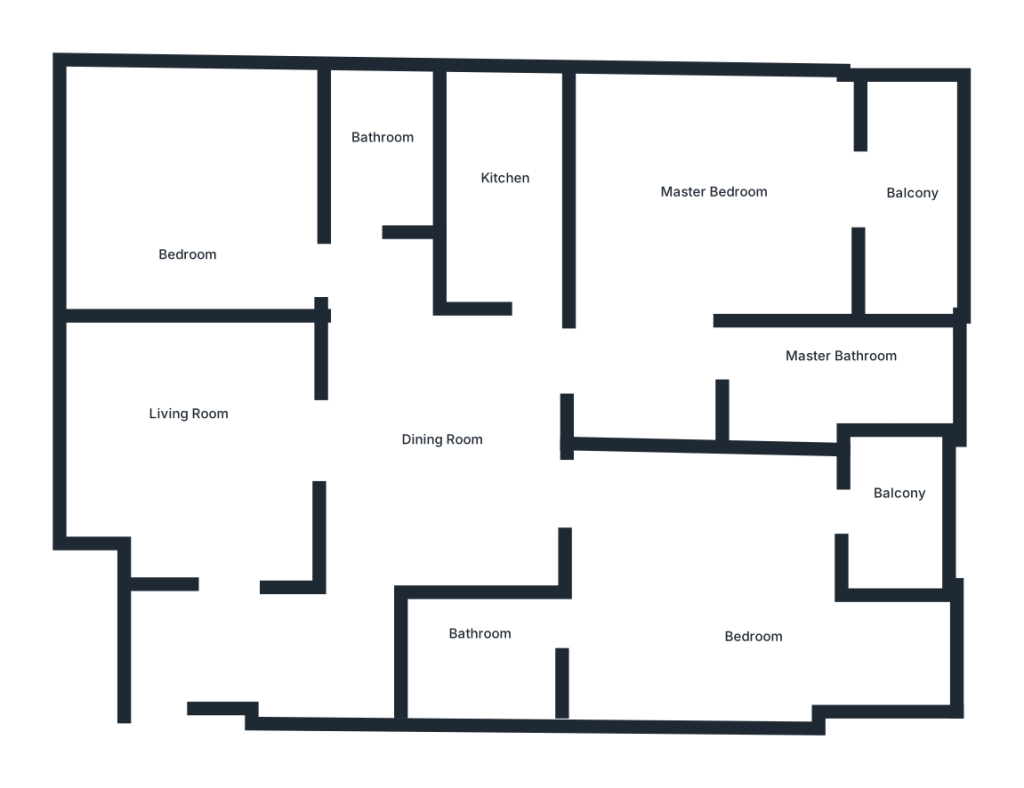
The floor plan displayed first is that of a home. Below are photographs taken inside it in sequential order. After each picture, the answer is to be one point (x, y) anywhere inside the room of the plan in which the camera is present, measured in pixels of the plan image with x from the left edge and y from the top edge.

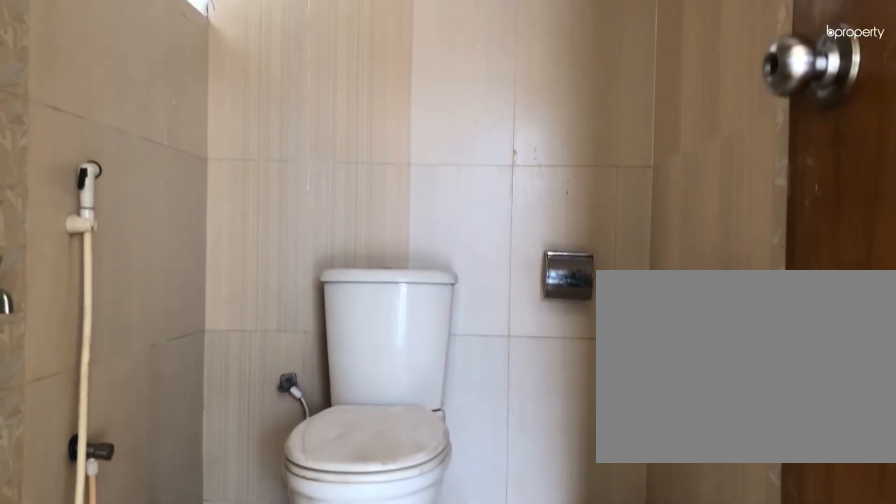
(461, 635)
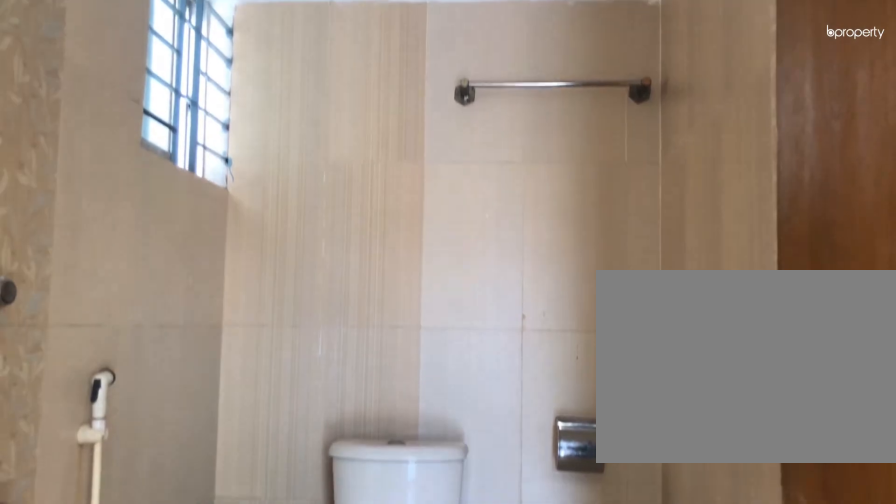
(461, 635)
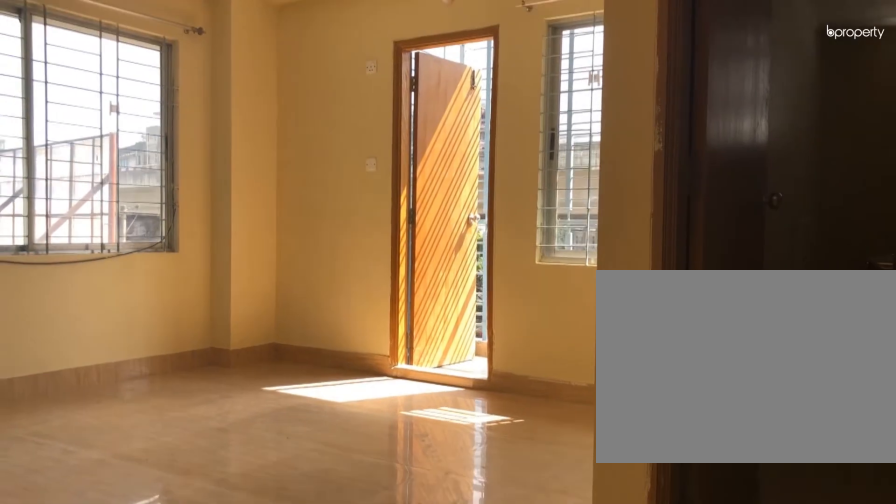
(686, 214)
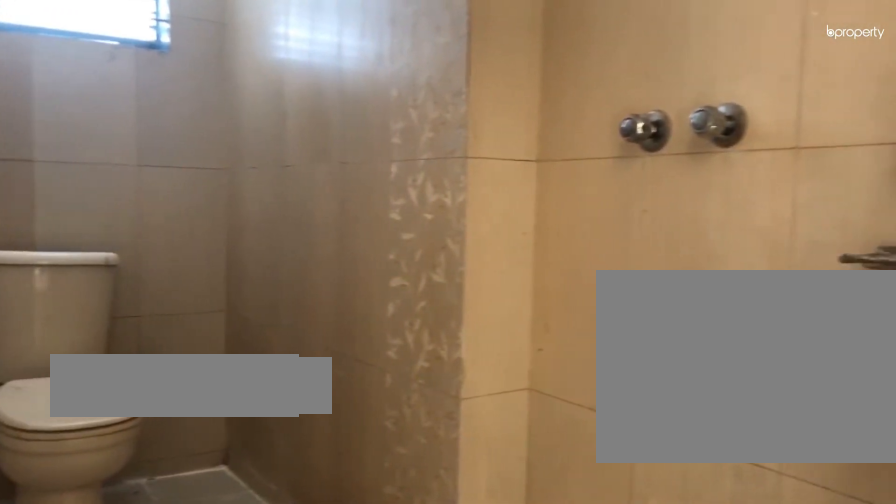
(817, 370)
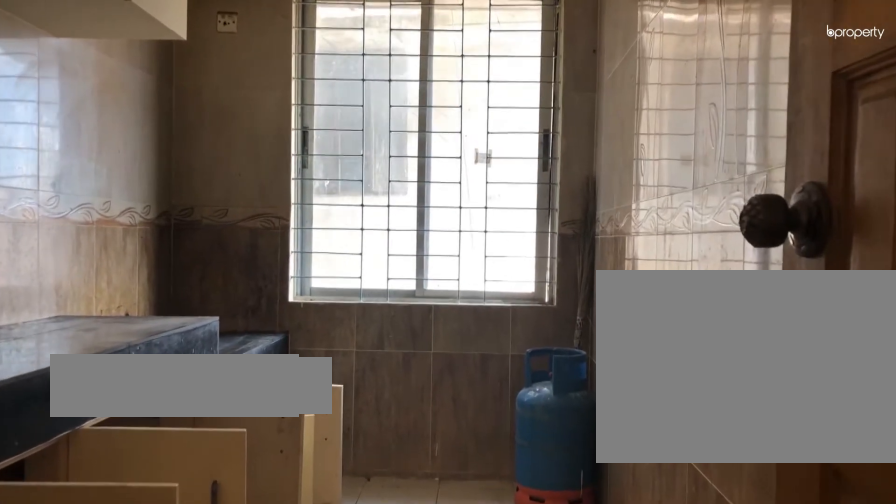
(505, 190)
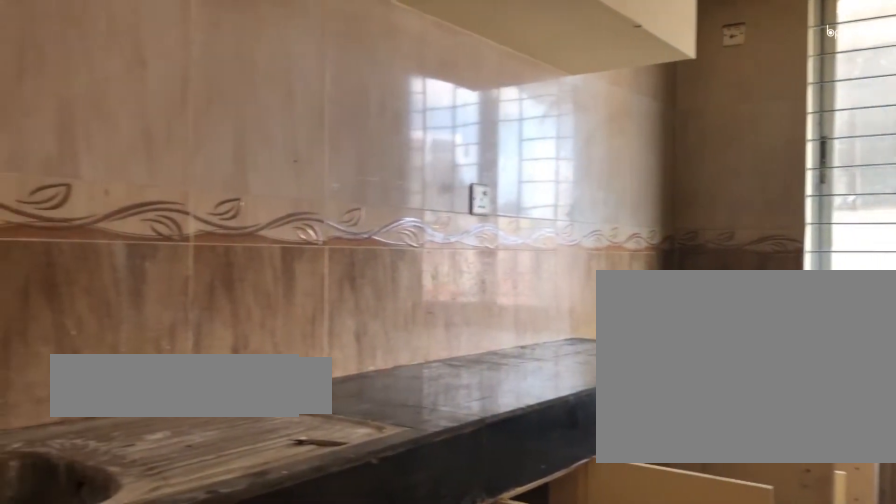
(505, 190)
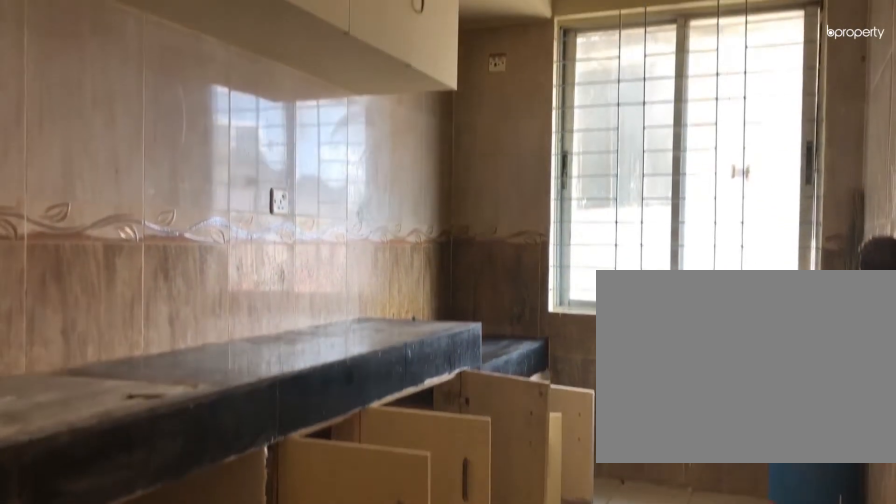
(505, 190)
